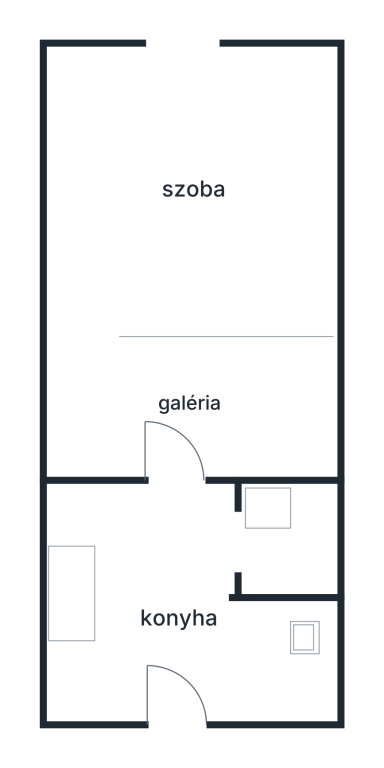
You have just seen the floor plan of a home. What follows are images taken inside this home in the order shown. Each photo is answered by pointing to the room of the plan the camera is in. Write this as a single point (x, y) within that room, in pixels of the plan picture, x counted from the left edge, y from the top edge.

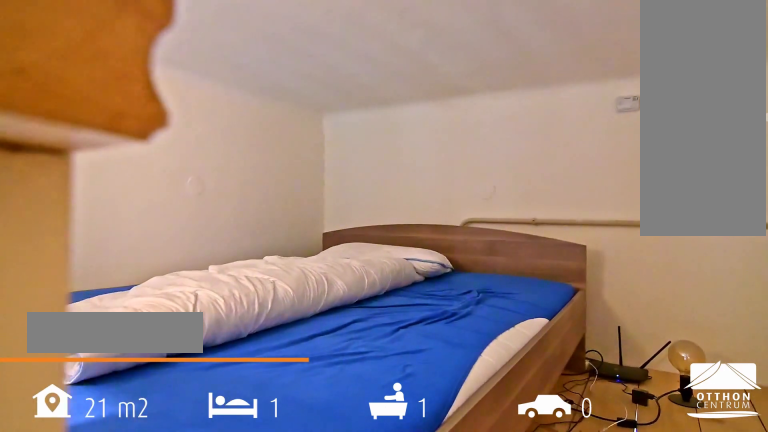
(190, 398)
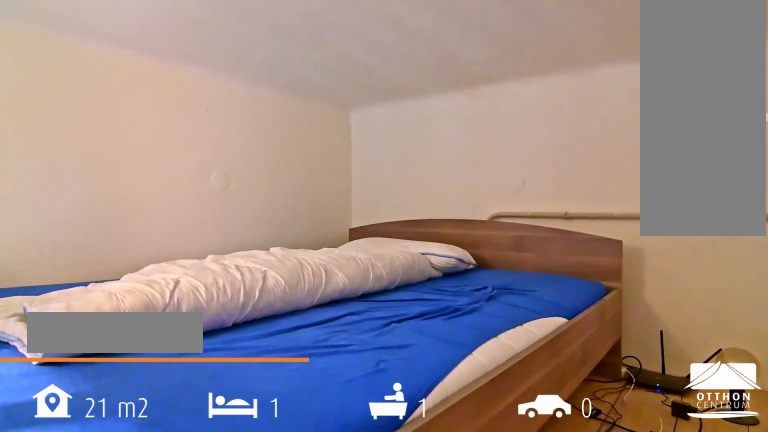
(190, 398)
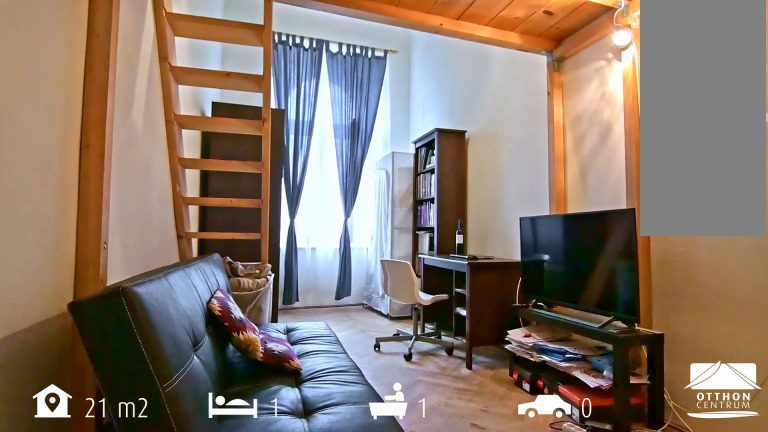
(198, 197)
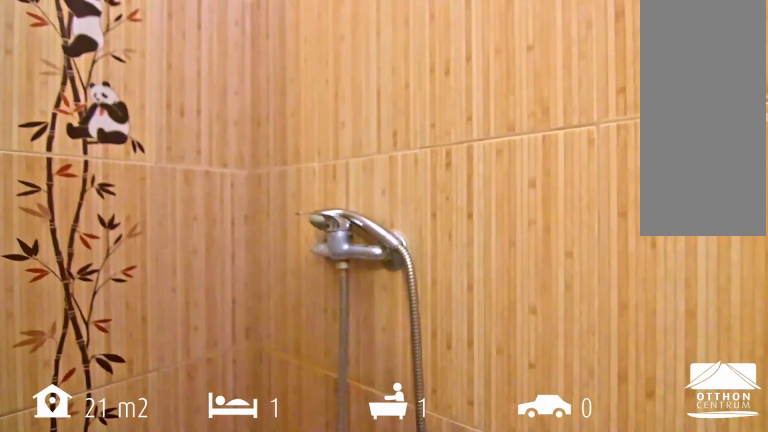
(296, 541)
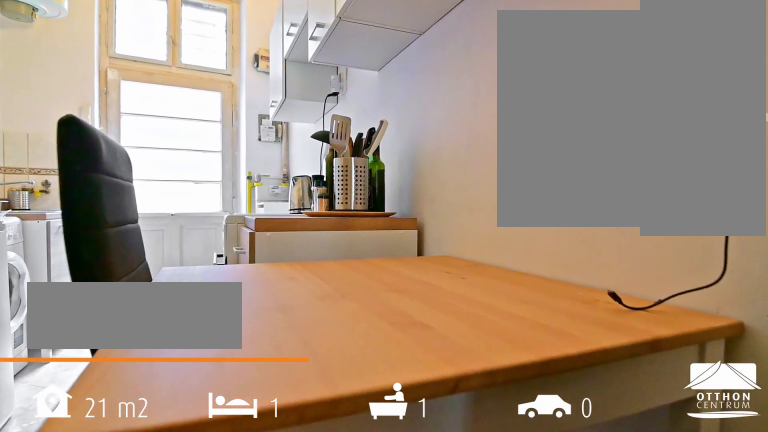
(167, 621)
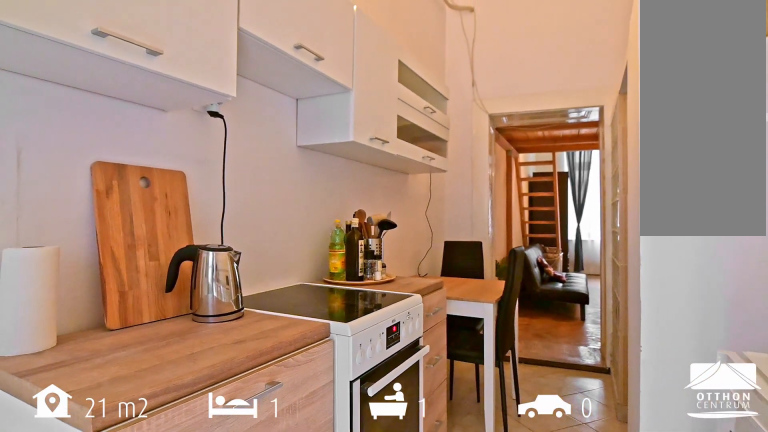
(167, 621)
